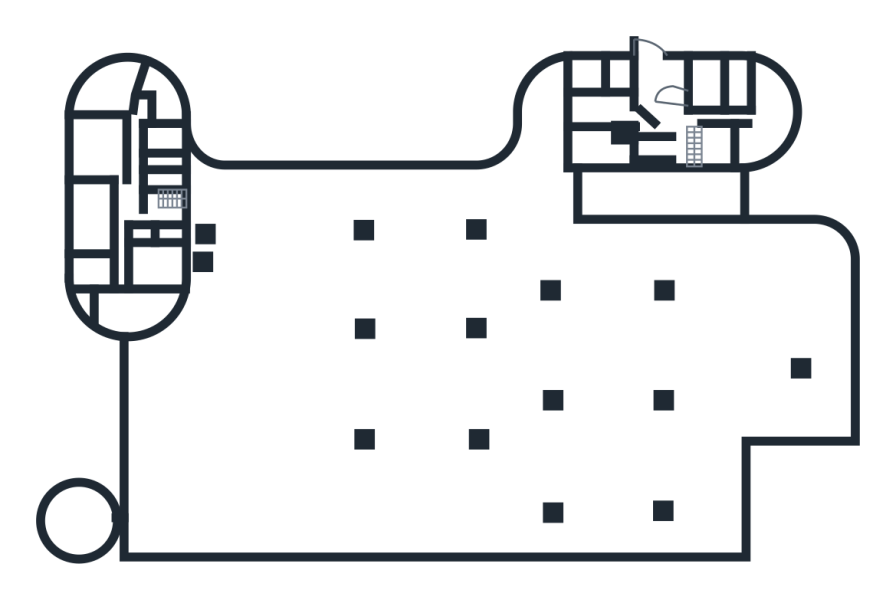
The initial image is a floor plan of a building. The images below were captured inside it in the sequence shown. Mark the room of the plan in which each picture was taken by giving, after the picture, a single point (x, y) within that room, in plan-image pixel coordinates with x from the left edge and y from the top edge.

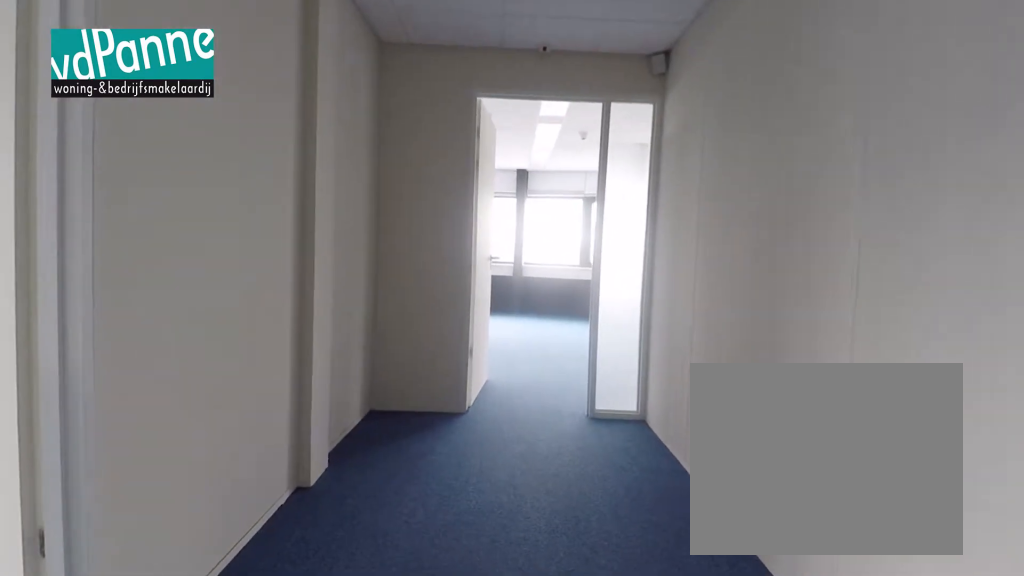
(139, 197)
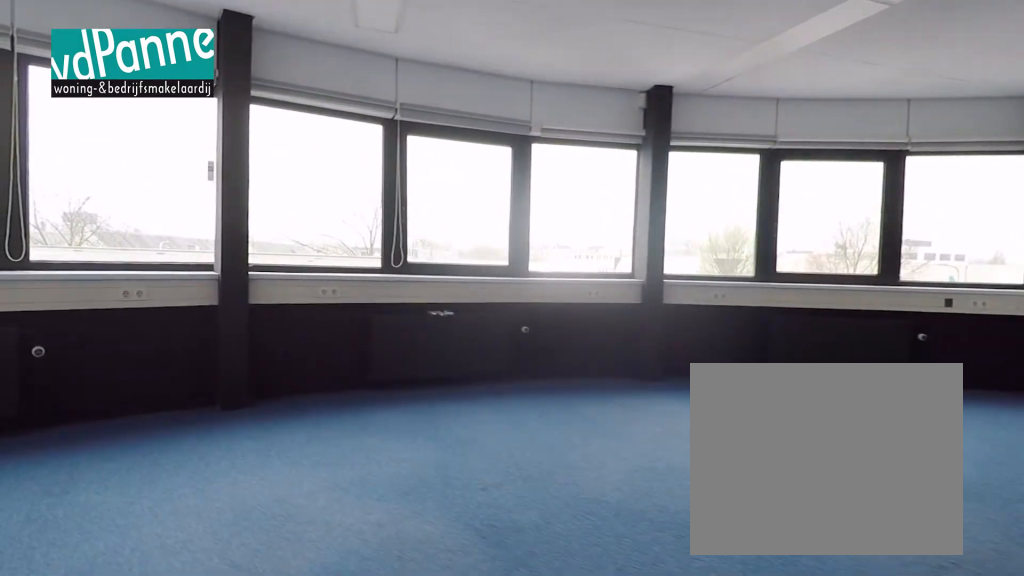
(135, 310)
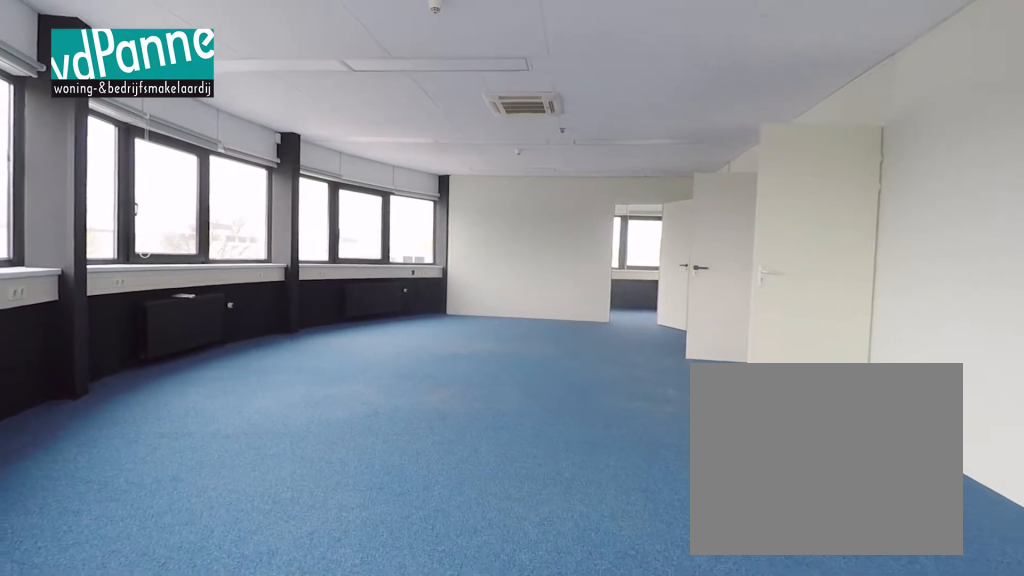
(136, 310)
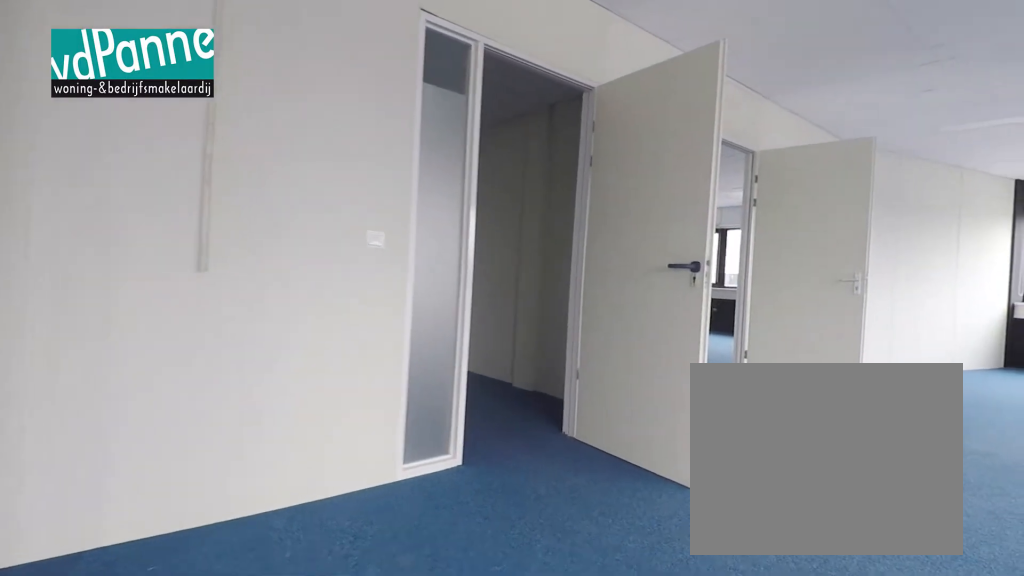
(136, 310)
